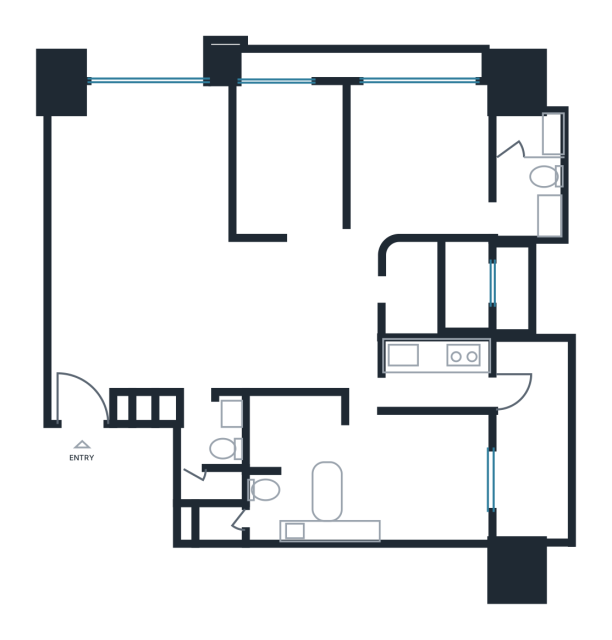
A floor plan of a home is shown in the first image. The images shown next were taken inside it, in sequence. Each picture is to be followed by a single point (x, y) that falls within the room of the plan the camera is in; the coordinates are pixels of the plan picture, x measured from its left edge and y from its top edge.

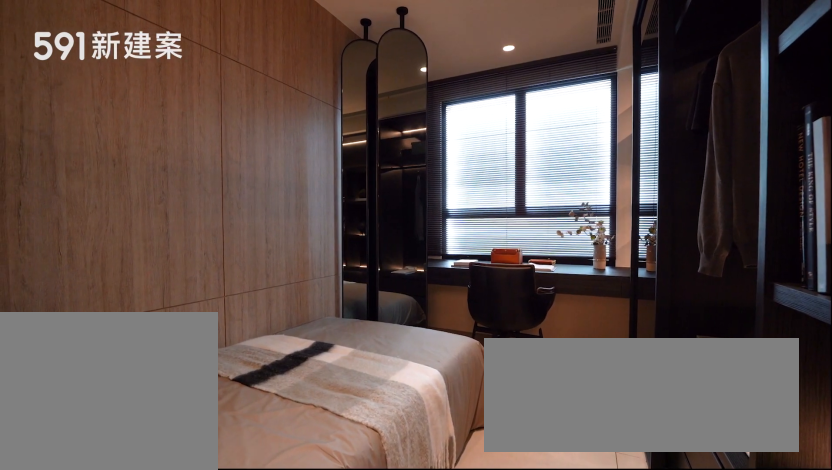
(284, 157)
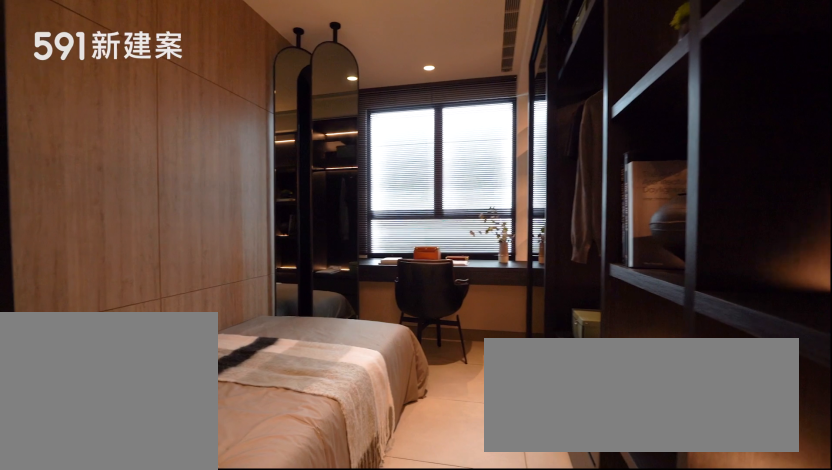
(284, 157)
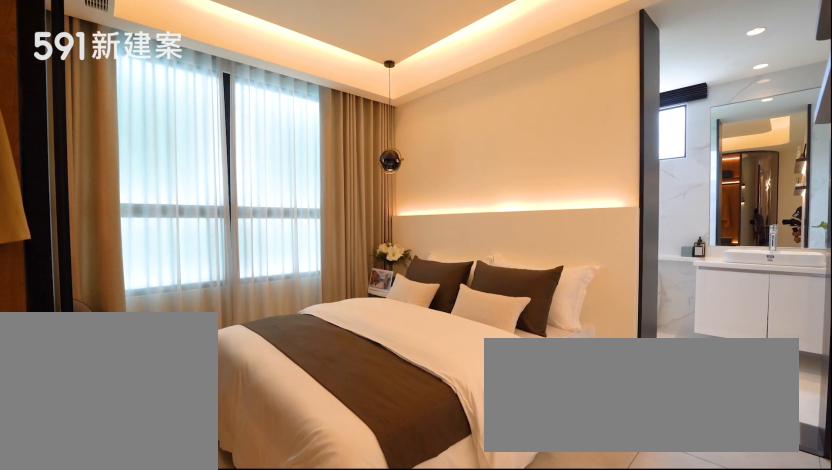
(419, 156)
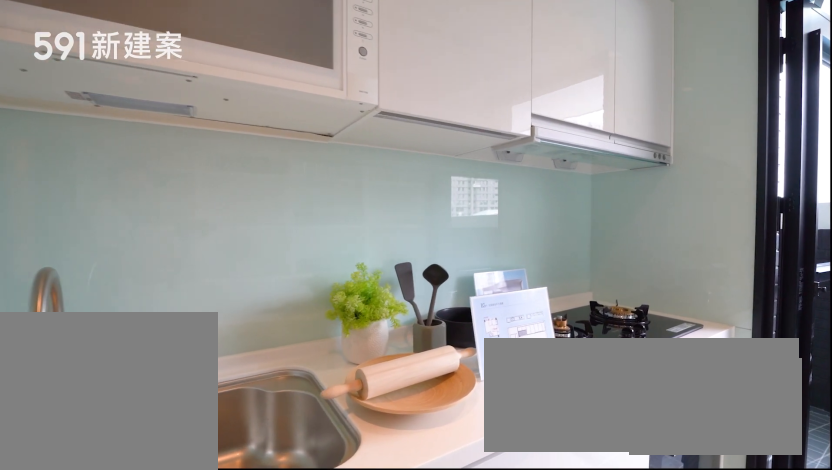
(437, 380)
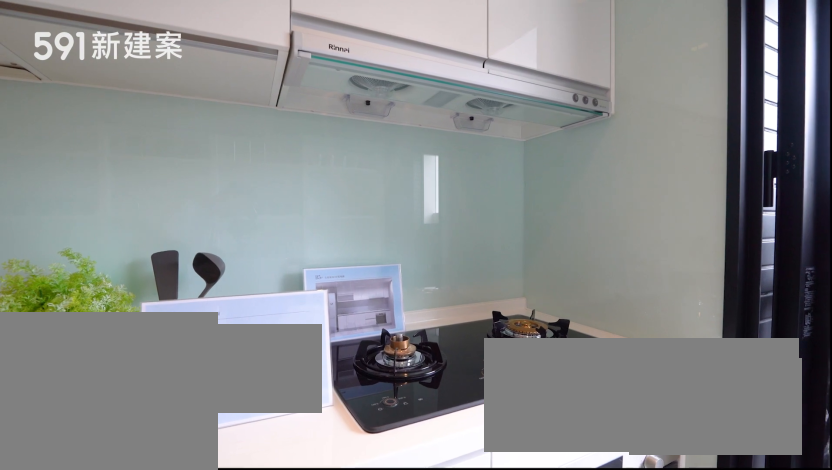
(437, 380)
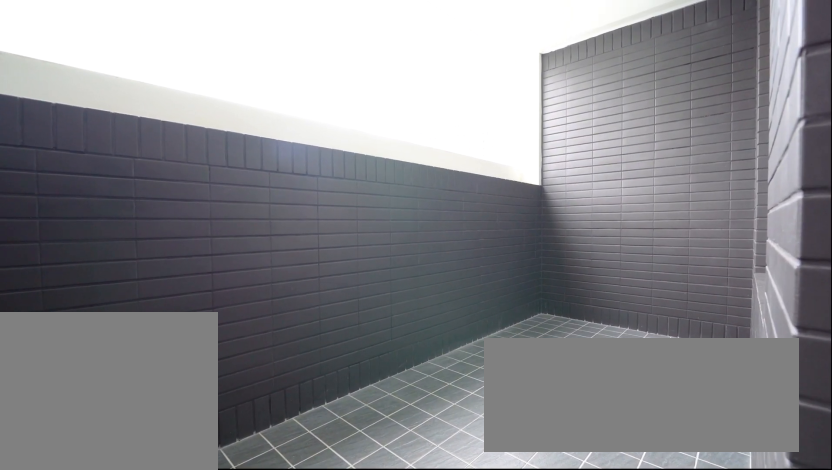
(530, 445)
